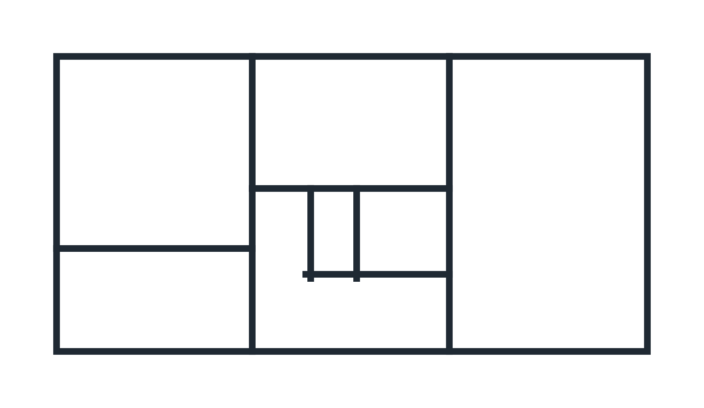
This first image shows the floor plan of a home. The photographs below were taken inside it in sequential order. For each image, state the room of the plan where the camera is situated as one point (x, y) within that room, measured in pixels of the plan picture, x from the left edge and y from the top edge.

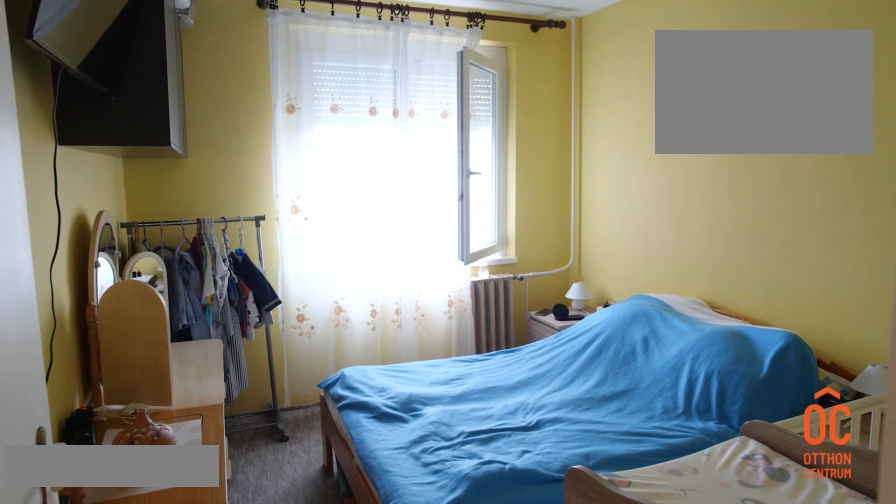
(154, 156)
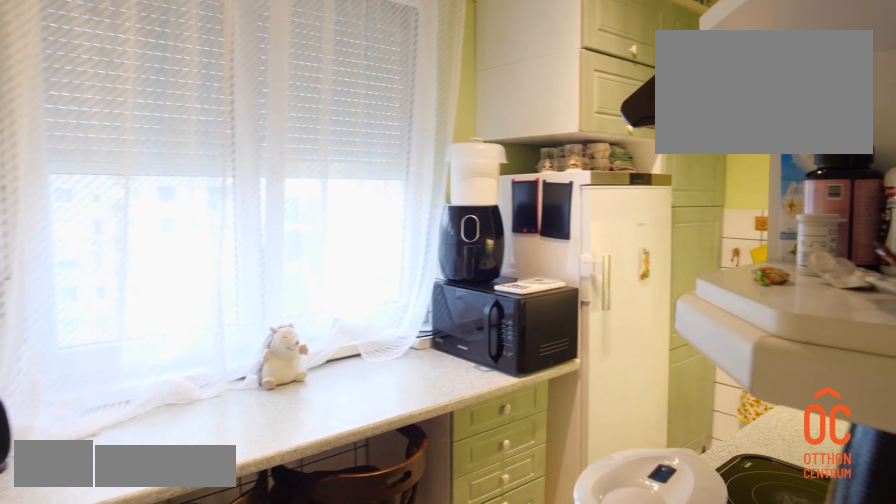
(349, 118)
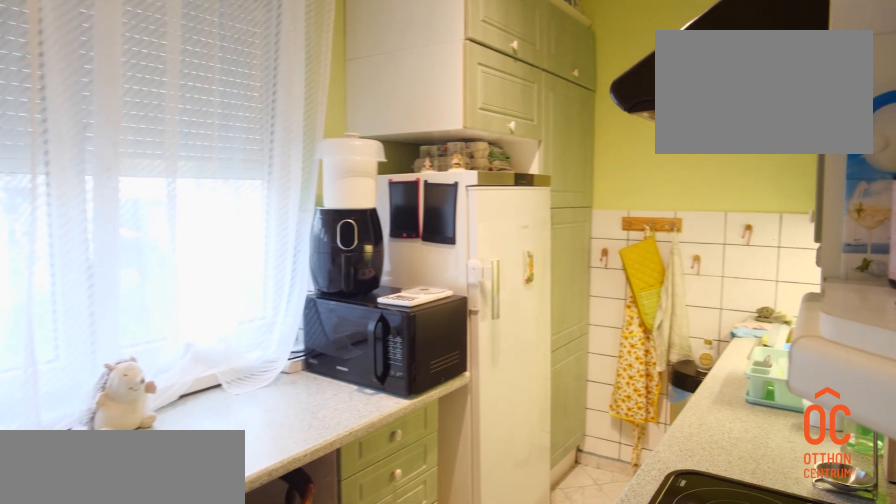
(348, 119)
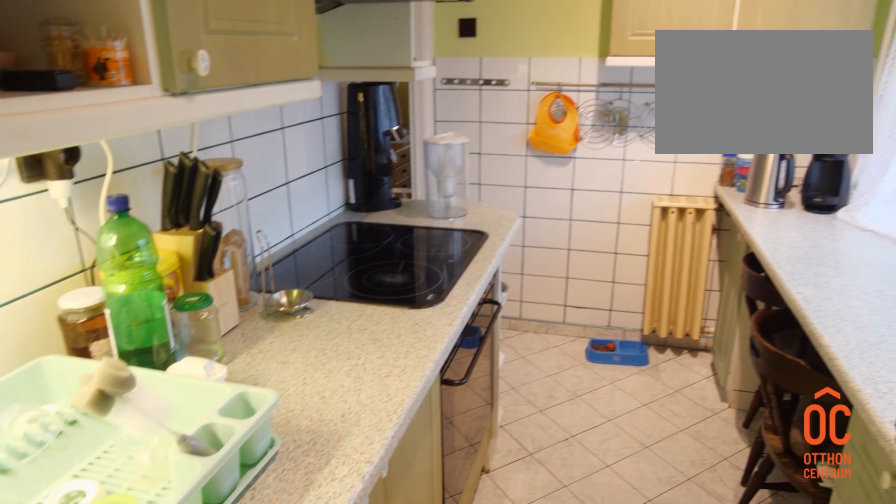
(348, 119)
